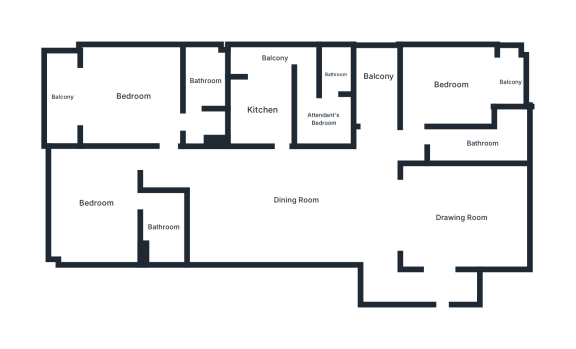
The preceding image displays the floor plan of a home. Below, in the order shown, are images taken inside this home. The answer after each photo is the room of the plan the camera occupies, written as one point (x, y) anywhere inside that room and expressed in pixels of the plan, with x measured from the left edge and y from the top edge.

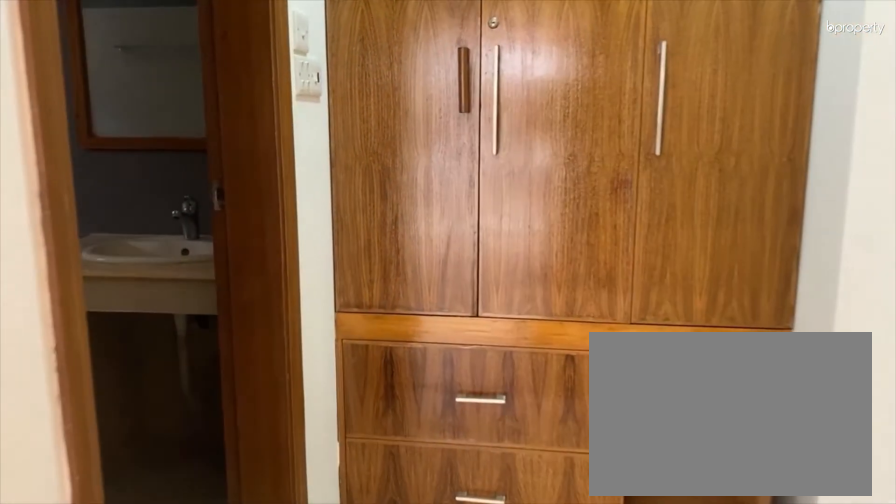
(192, 112)
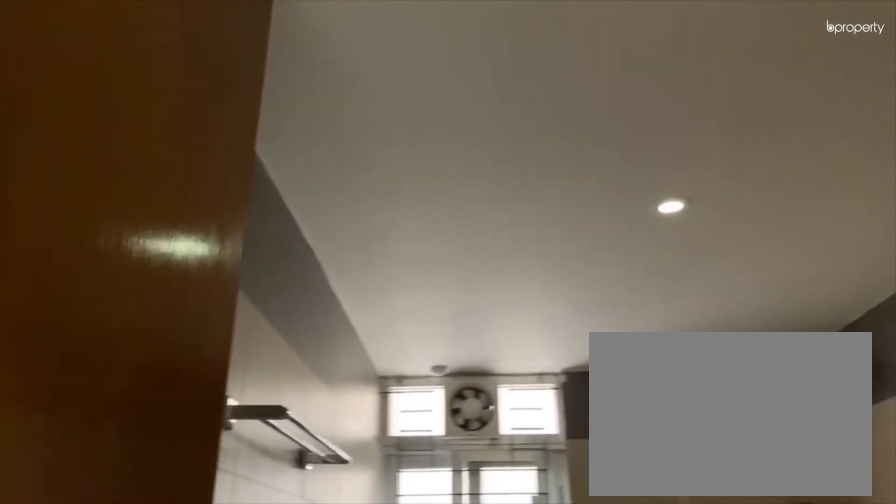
(205, 80)
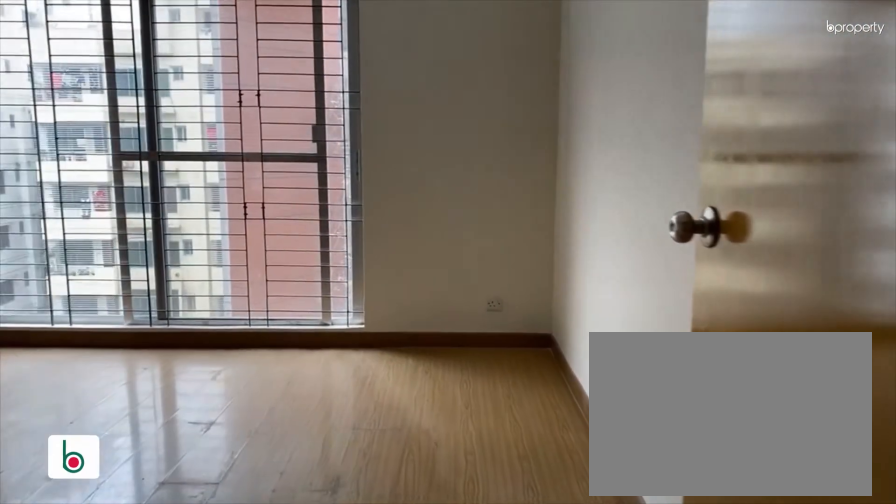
(94, 203)
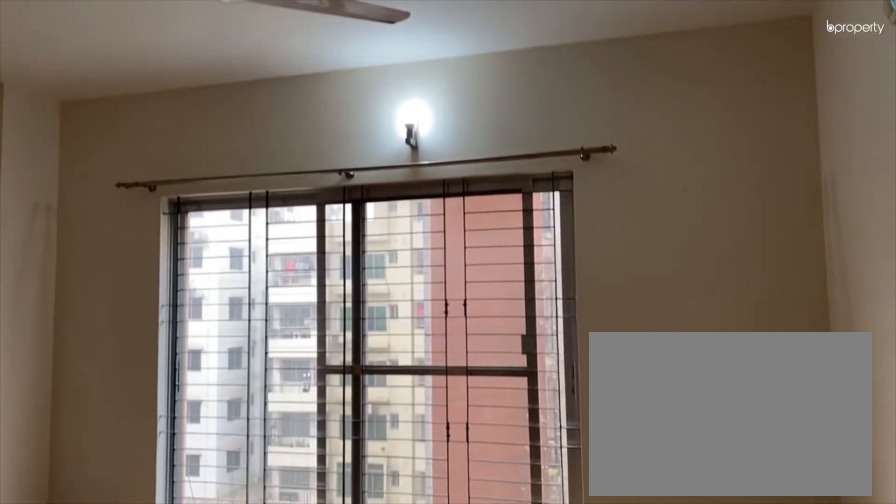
(94, 203)
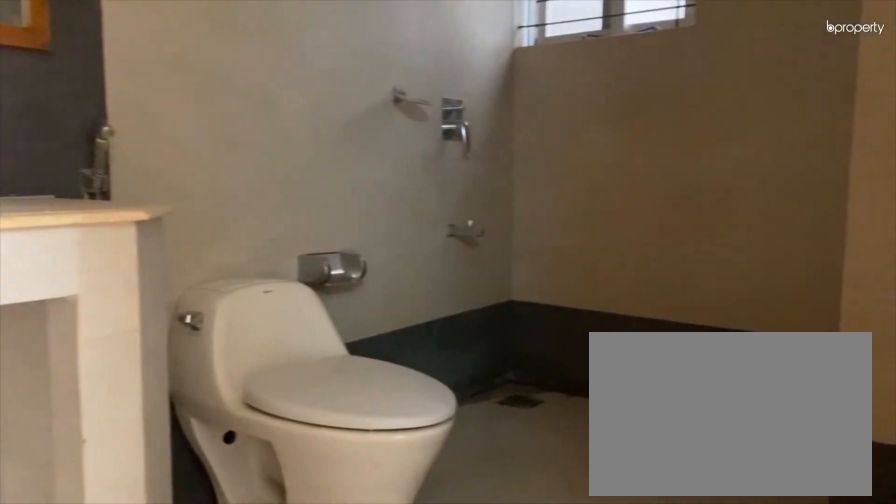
(163, 227)
